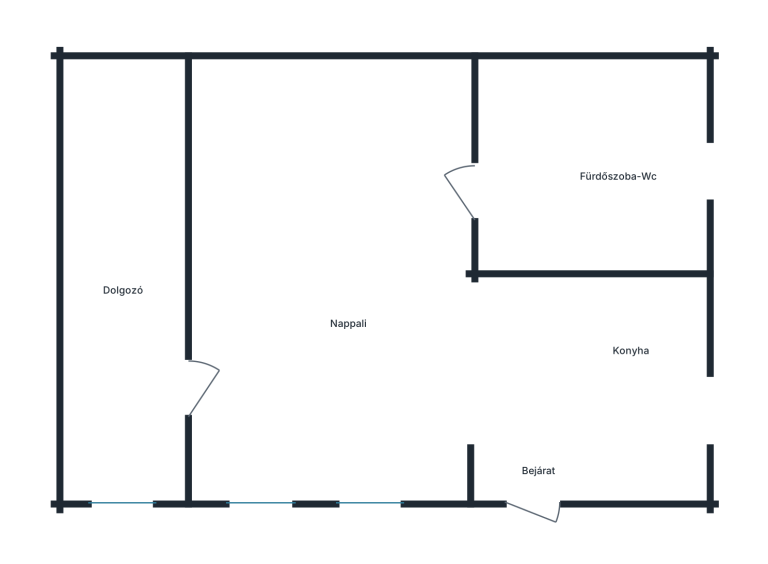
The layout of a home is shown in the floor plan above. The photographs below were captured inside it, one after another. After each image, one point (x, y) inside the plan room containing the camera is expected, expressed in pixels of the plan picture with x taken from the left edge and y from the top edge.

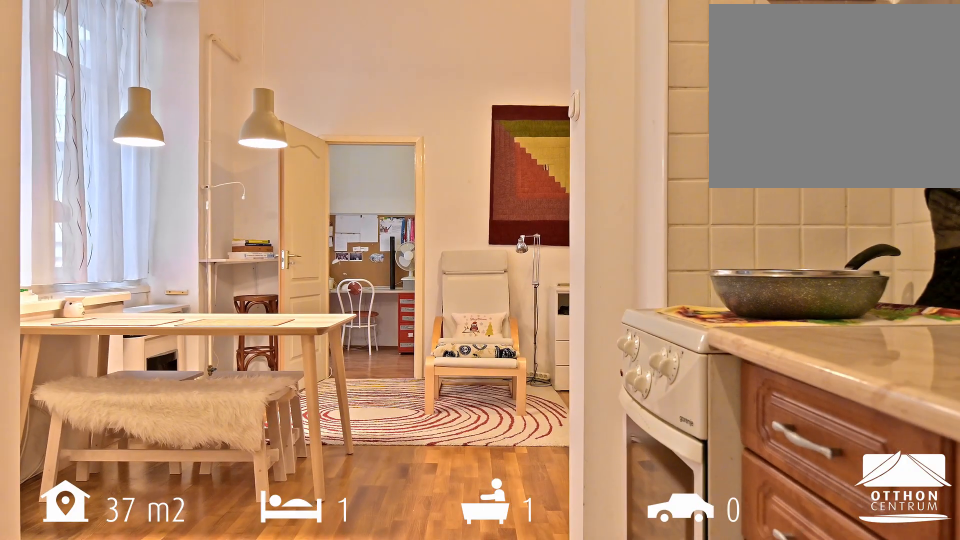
(589, 384)
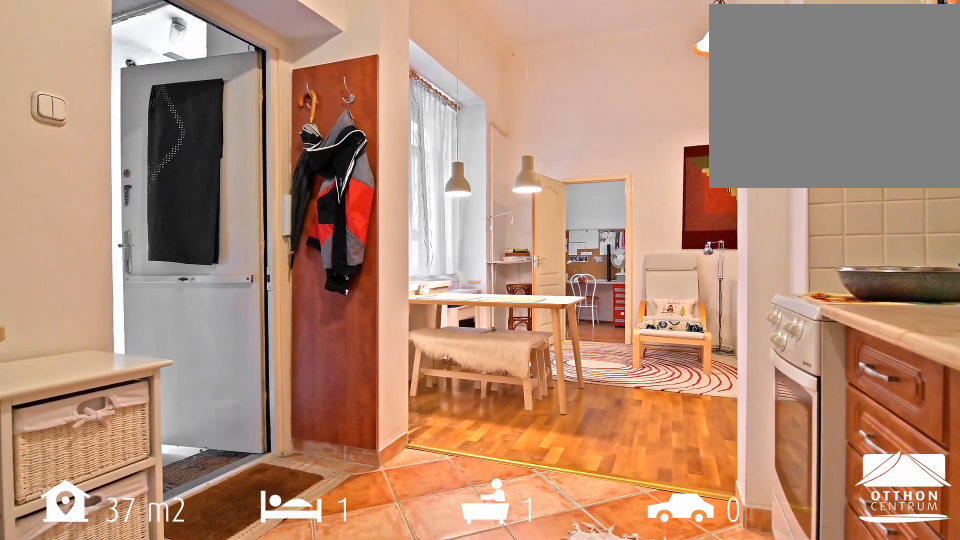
(590, 384)
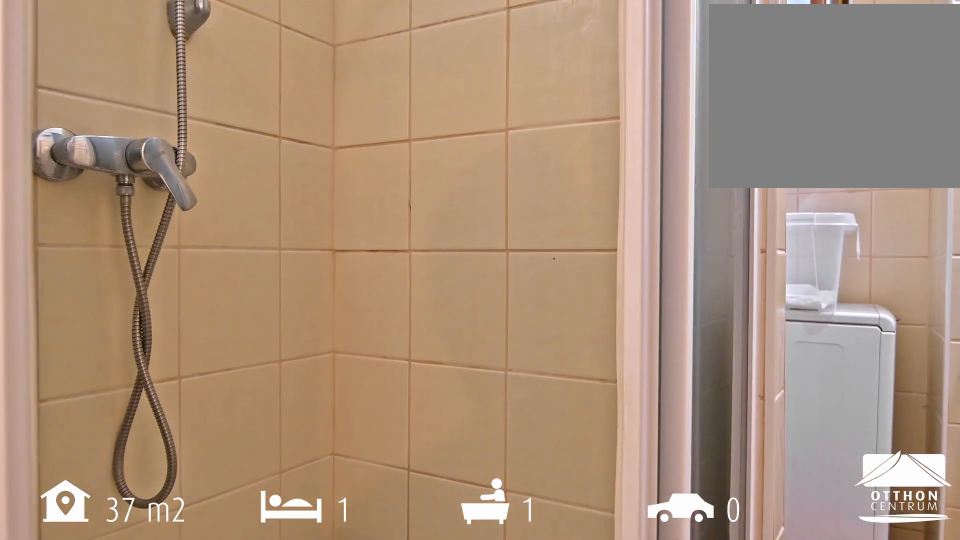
(594, 169)
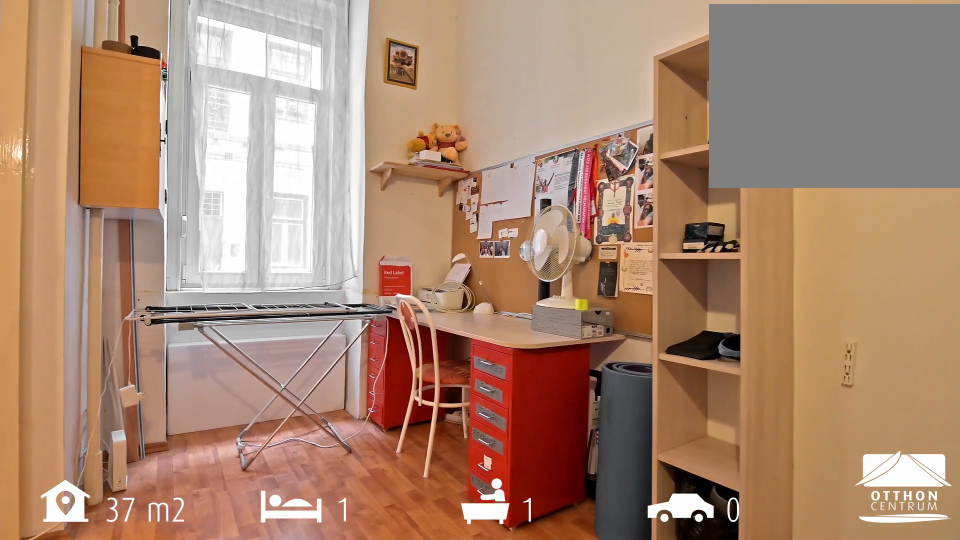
(125, 279)
